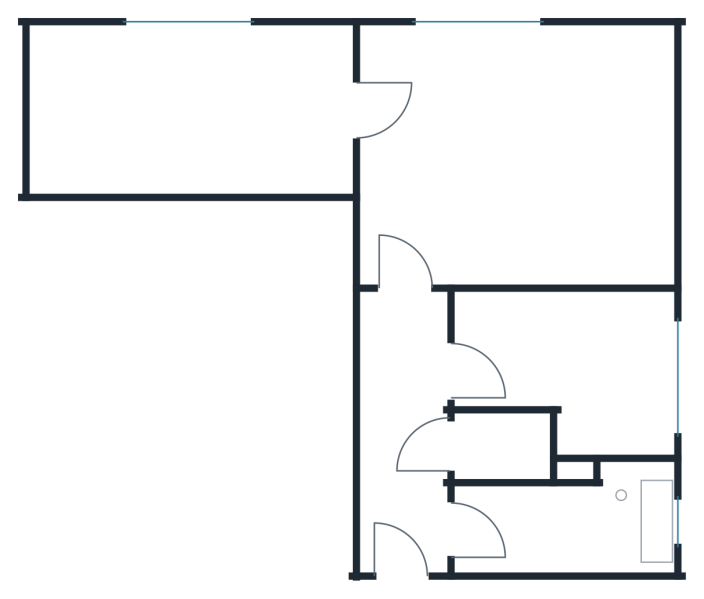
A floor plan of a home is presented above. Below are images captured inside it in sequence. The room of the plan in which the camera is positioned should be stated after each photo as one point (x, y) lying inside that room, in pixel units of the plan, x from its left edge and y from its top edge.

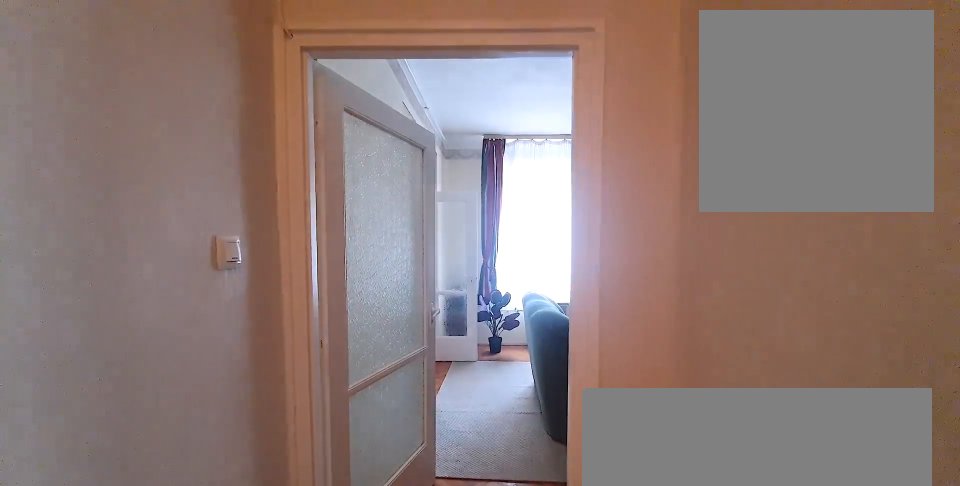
(412, 446)
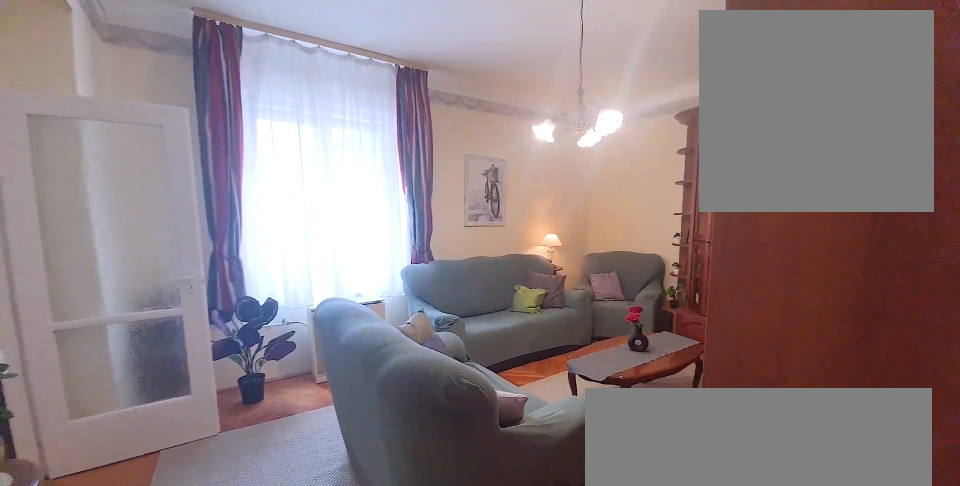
(525, 168)
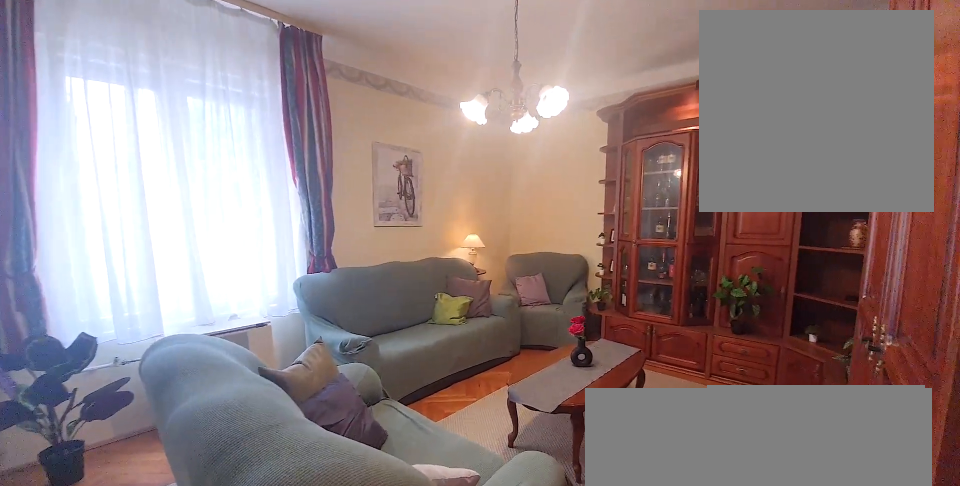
(525, 167)
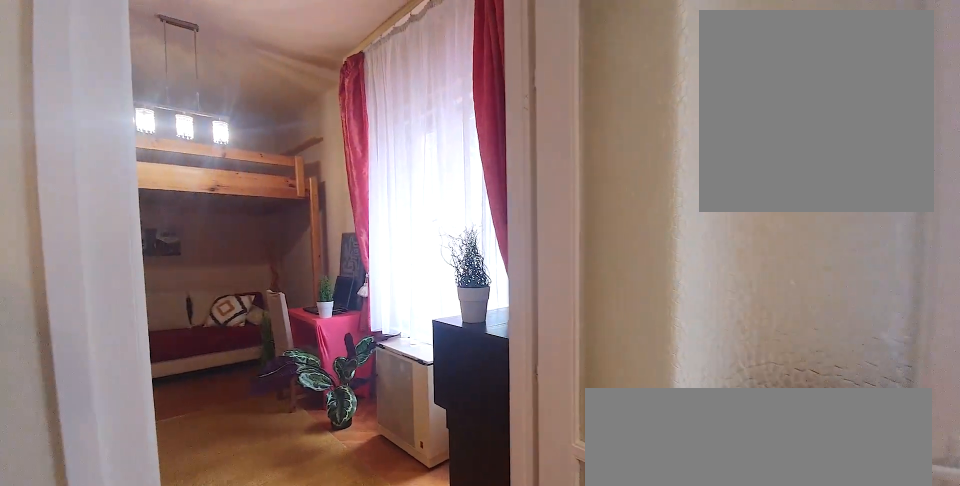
(195, 112)
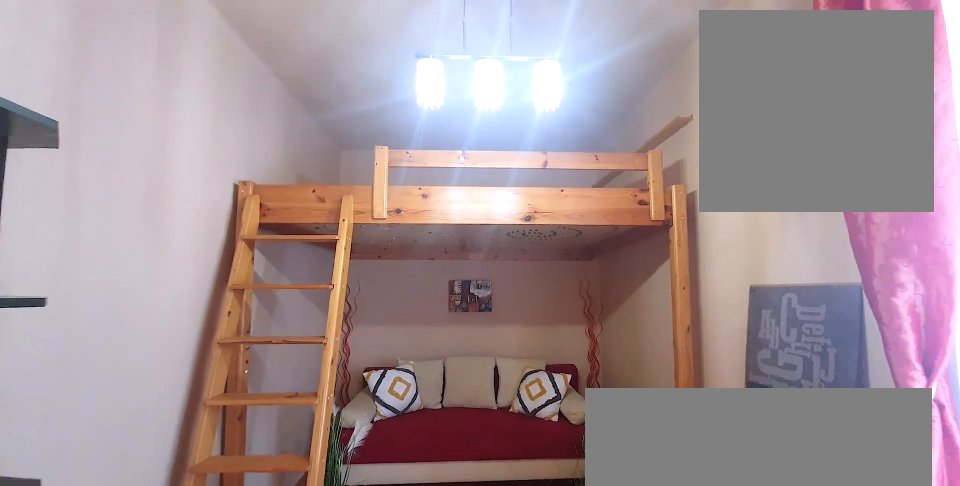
(195, 112)
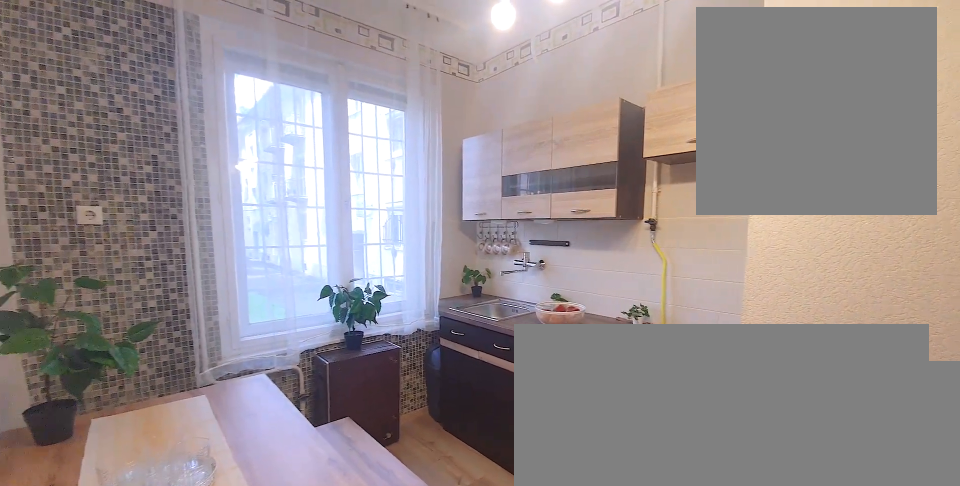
(577, 355)
